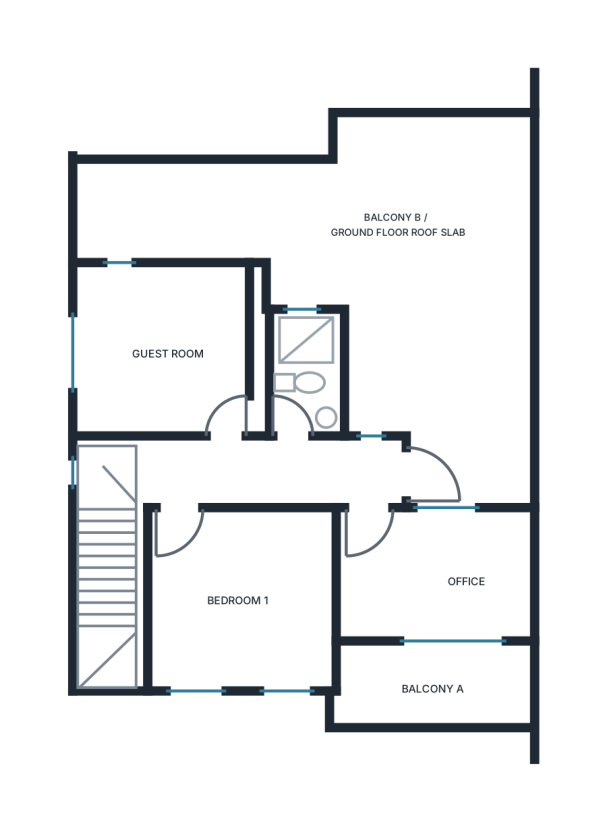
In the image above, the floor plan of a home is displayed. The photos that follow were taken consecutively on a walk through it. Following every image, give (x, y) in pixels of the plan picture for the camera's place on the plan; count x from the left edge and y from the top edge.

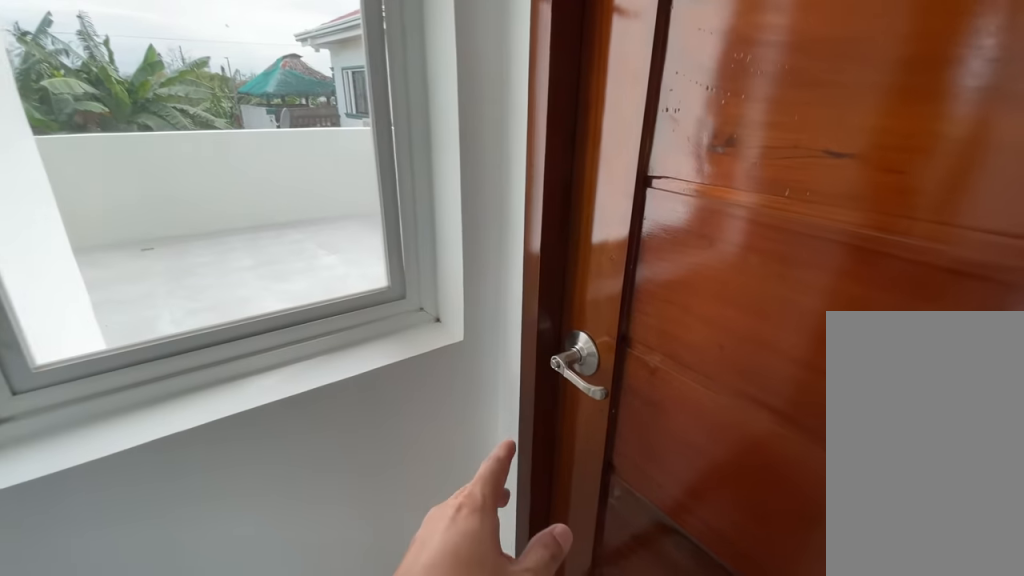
(485, 425)
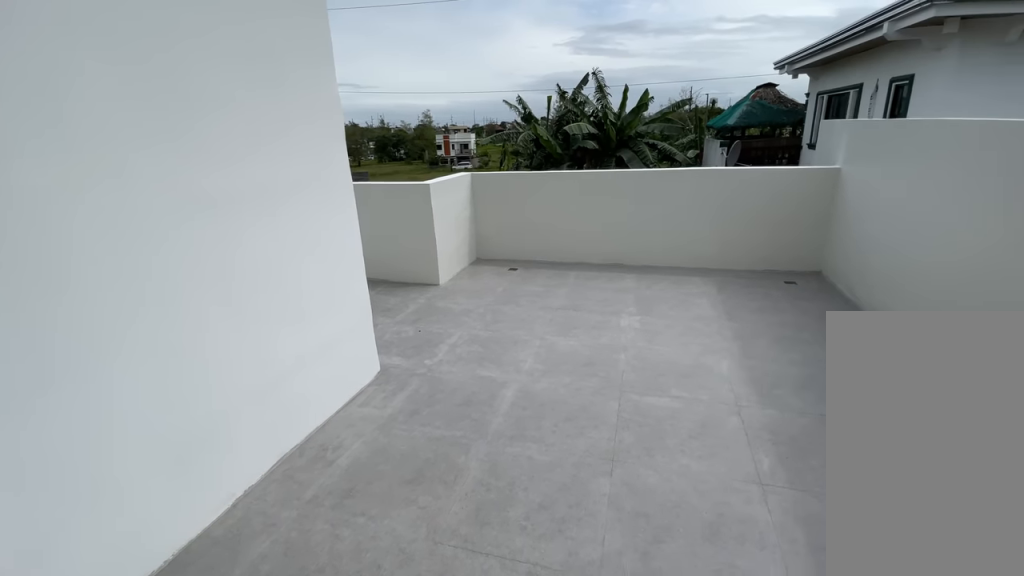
(485, 425)
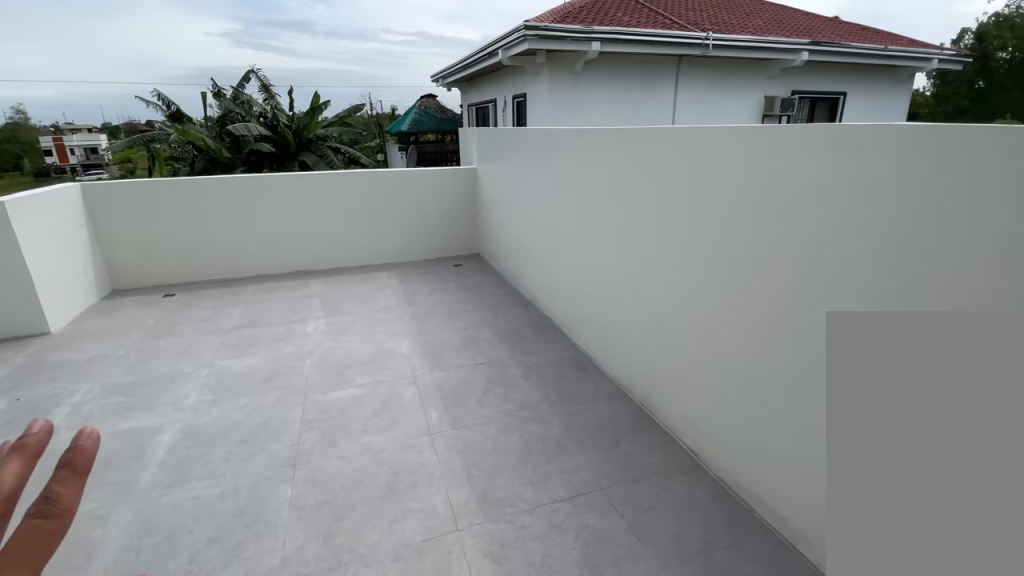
(485, 425)
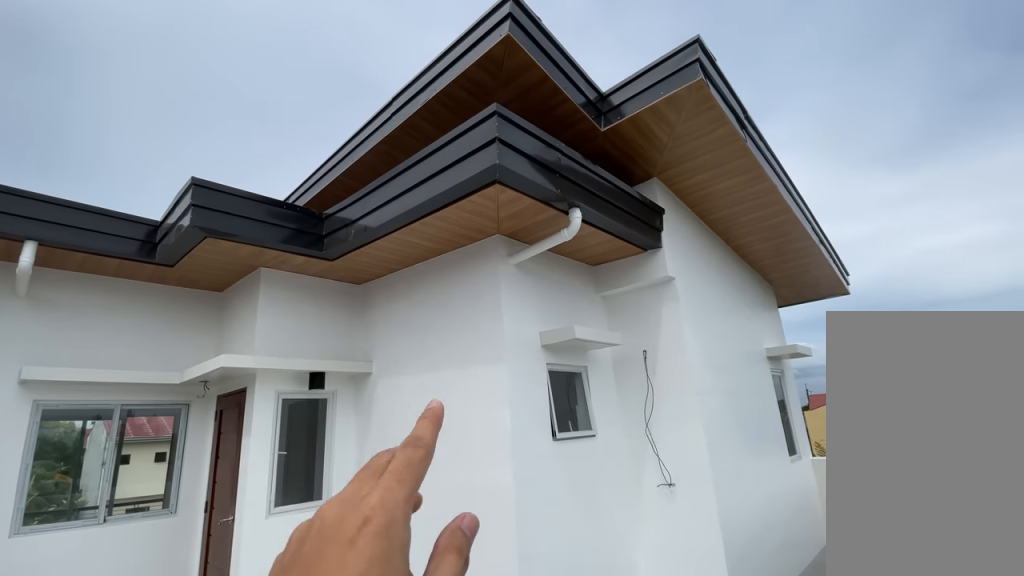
(484, 410)
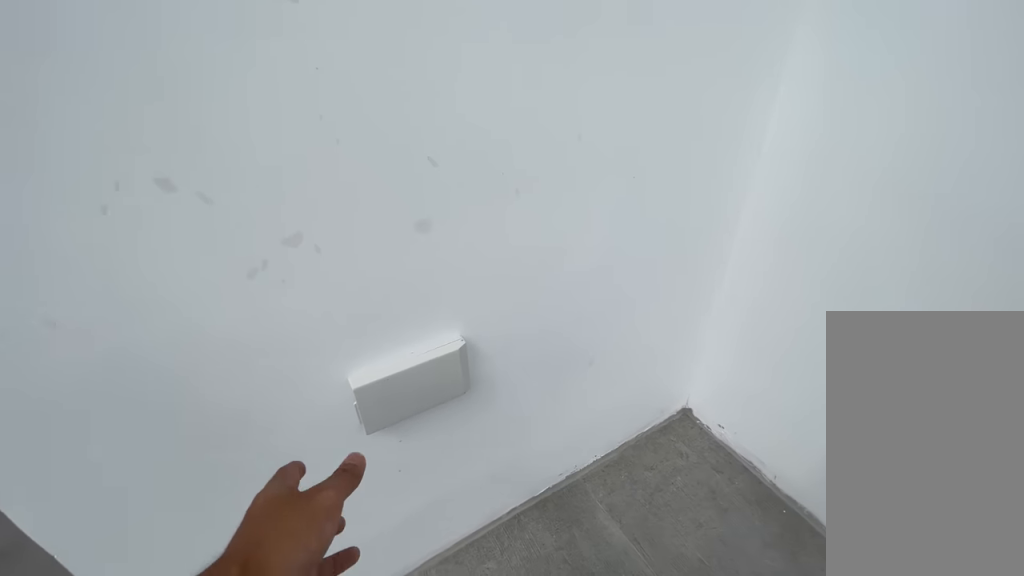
(403, 397)
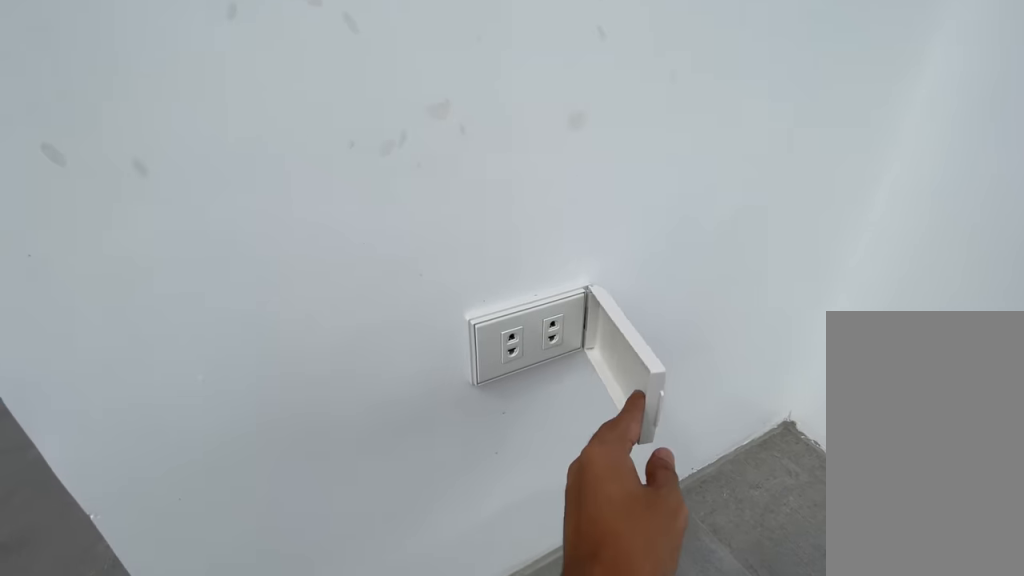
(402, 398)
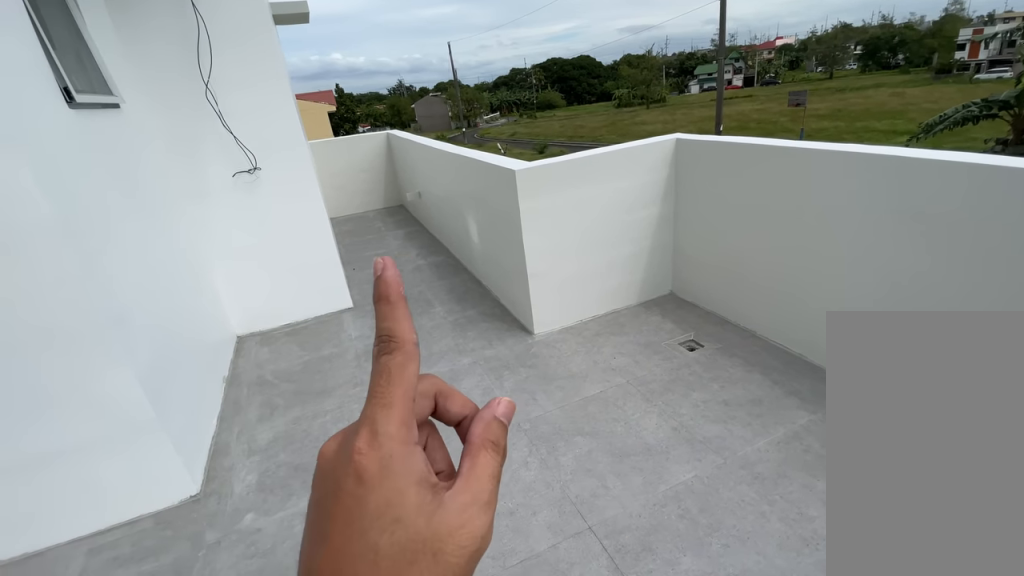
(429, 262)
